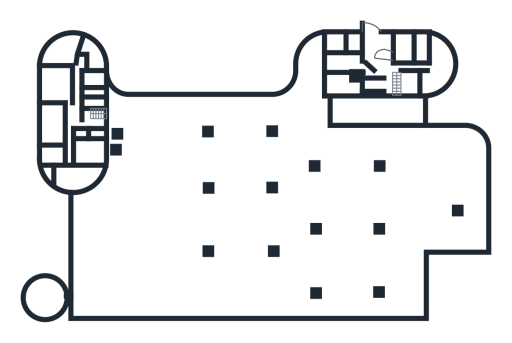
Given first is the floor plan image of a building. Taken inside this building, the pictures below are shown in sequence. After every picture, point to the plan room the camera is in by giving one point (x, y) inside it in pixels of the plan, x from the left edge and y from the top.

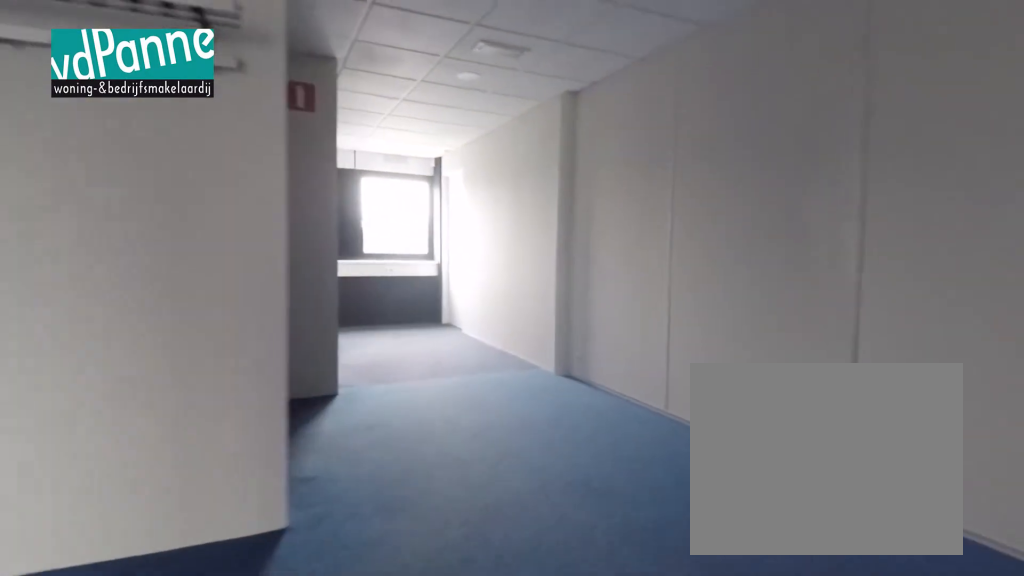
(78, 112)
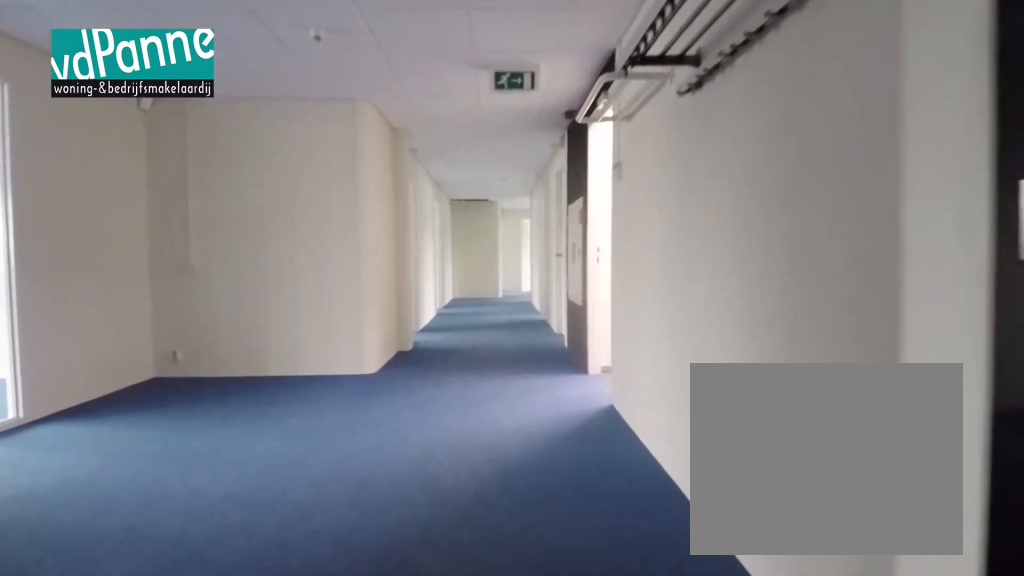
(78, 112)
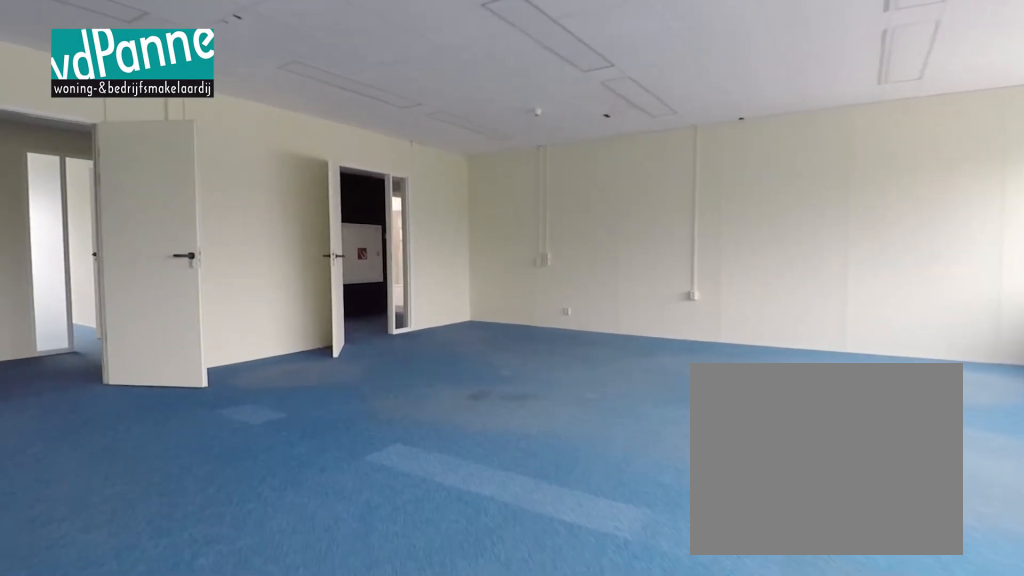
(56, 83)
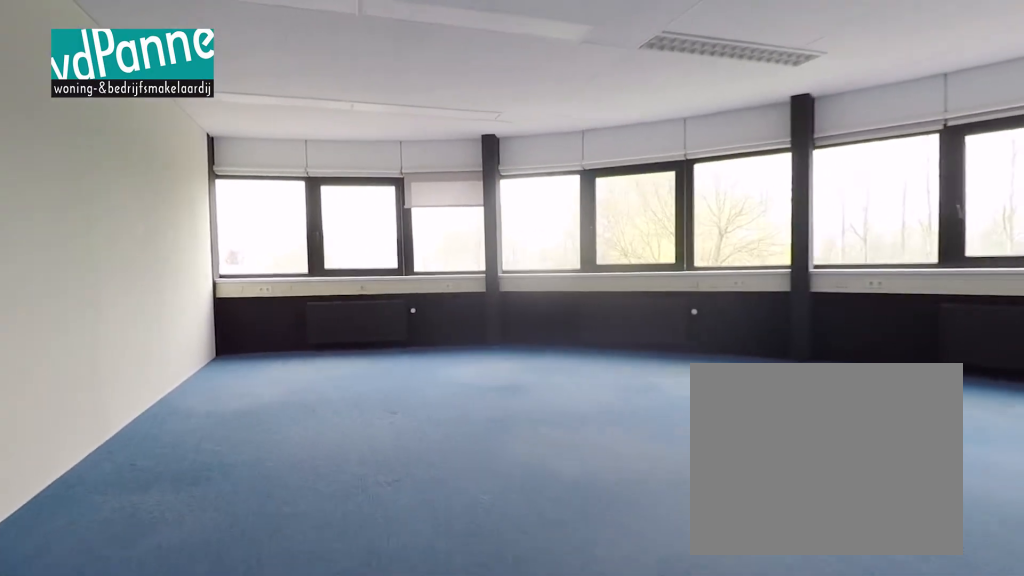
(62, 50)
